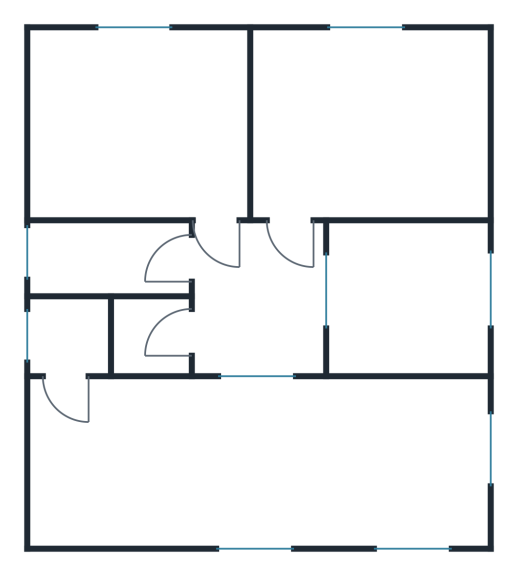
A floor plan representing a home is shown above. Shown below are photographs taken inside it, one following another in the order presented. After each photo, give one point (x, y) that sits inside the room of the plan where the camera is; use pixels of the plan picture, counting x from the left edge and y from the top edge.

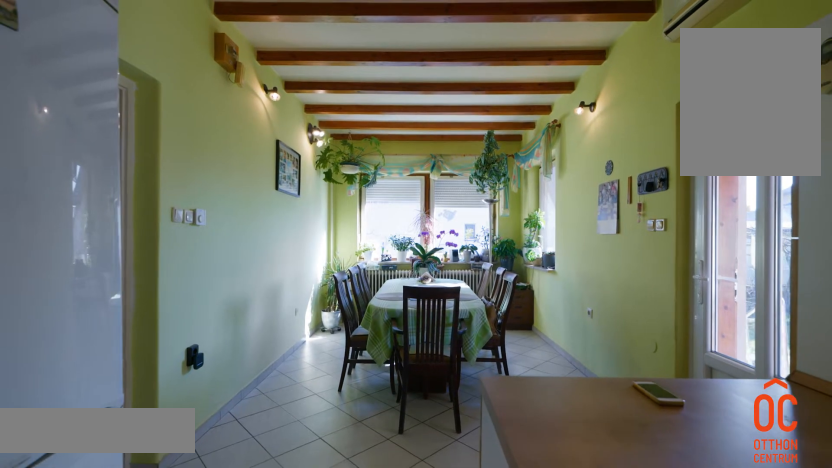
(294, 463)
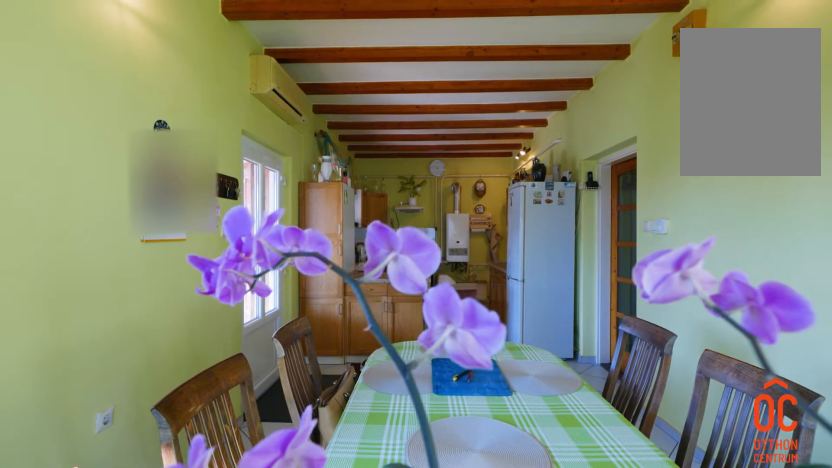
(294, 462)
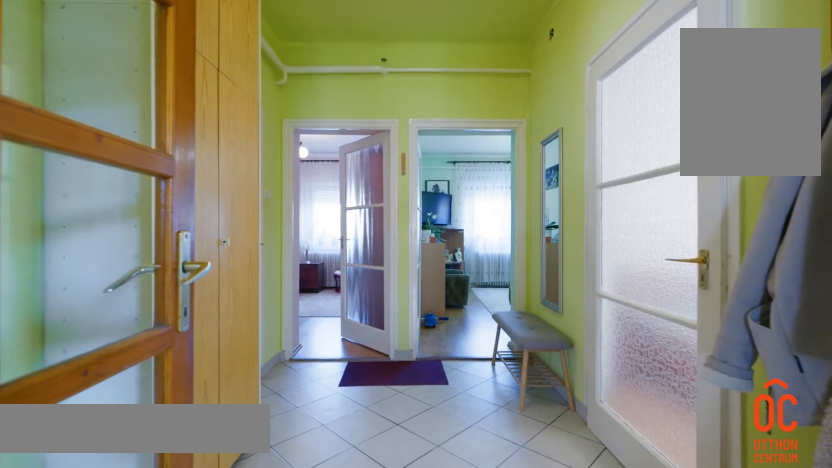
(263, 311)
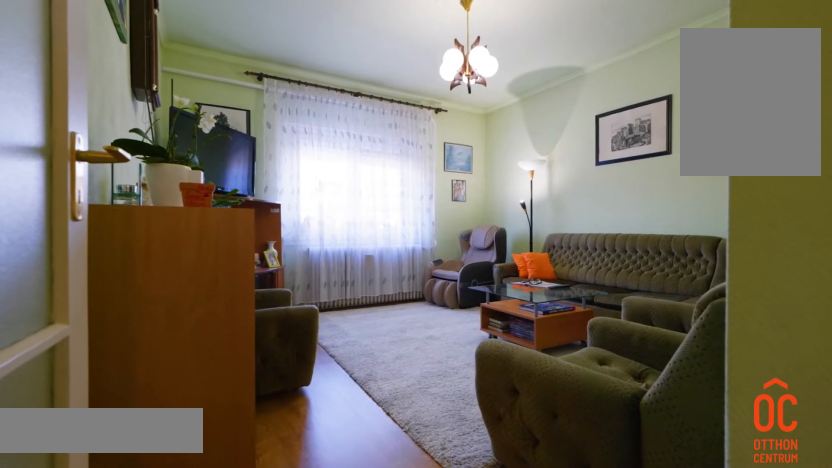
(410, 114)
